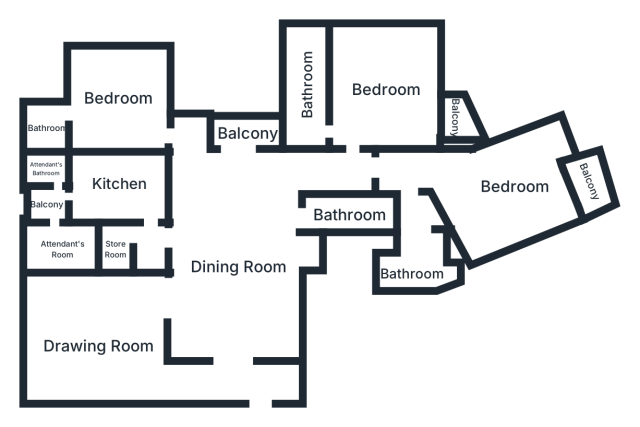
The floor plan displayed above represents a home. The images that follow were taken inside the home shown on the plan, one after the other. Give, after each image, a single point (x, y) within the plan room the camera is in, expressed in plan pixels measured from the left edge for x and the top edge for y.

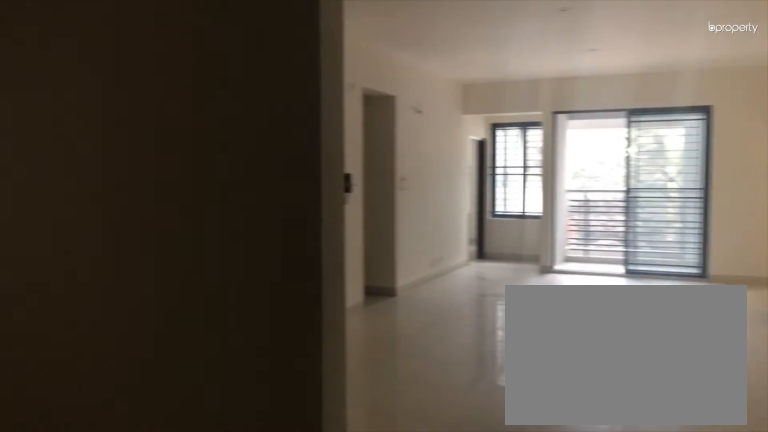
(261, 382)
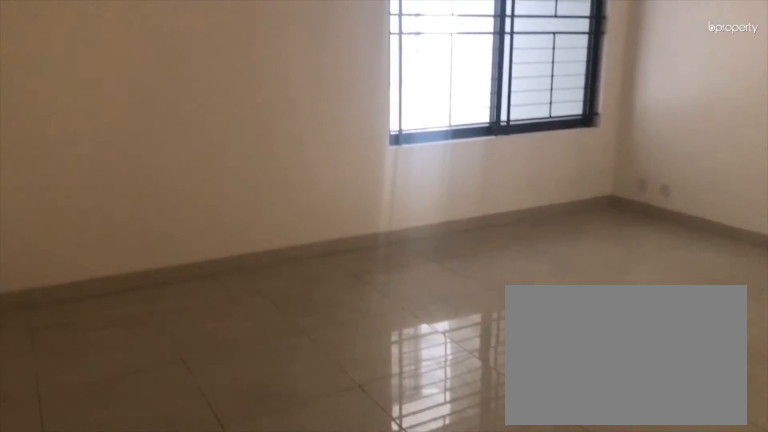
(101, 353)
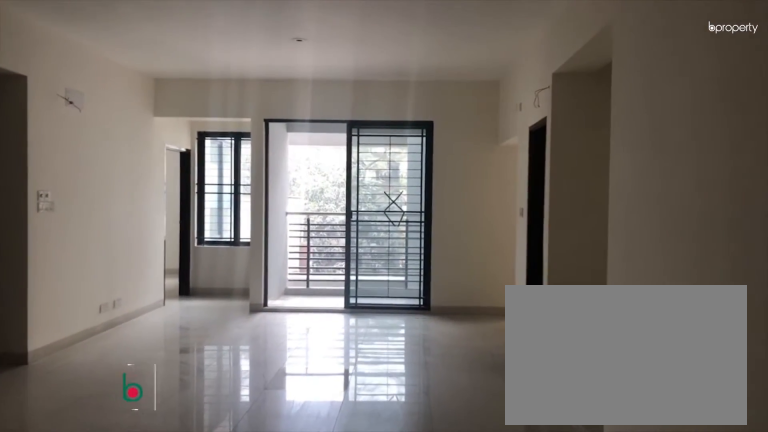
(239, 268)
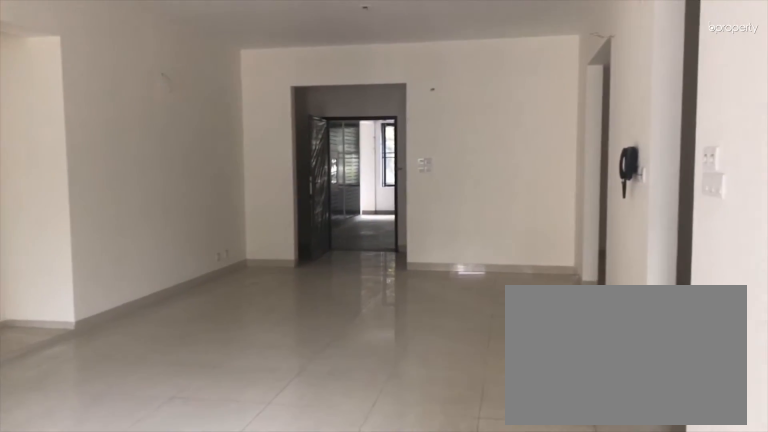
(239, 268)
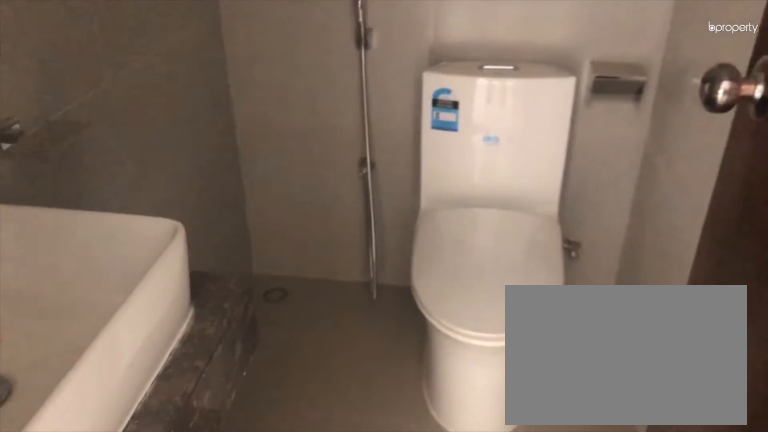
(349, 215)
